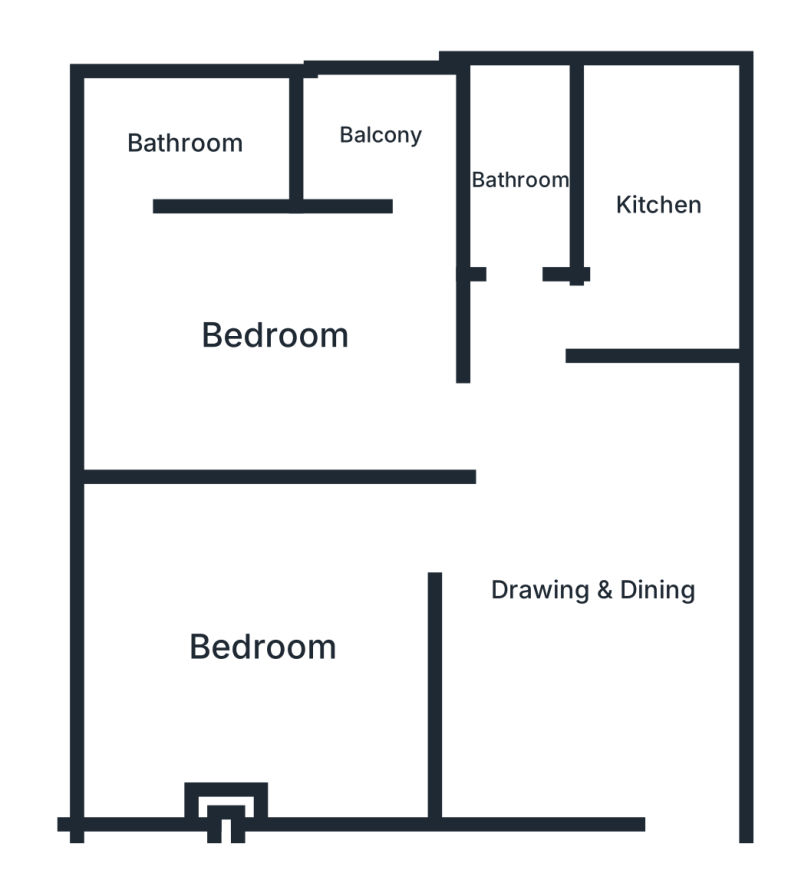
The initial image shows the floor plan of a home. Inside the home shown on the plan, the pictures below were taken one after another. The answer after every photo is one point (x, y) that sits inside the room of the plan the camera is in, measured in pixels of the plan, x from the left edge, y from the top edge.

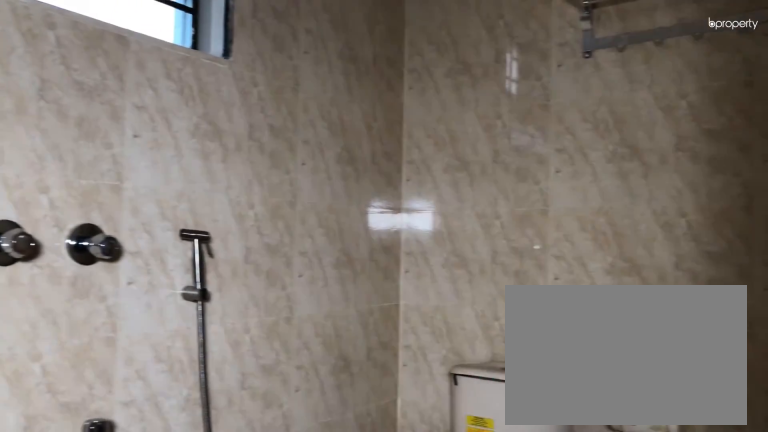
(183, 144)
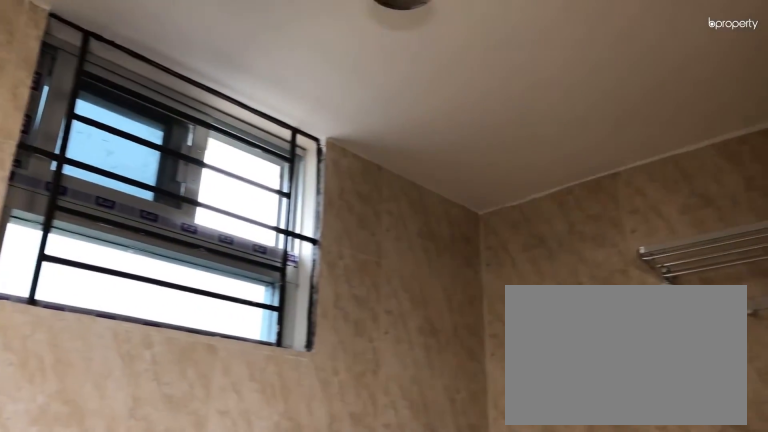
(183, 144)
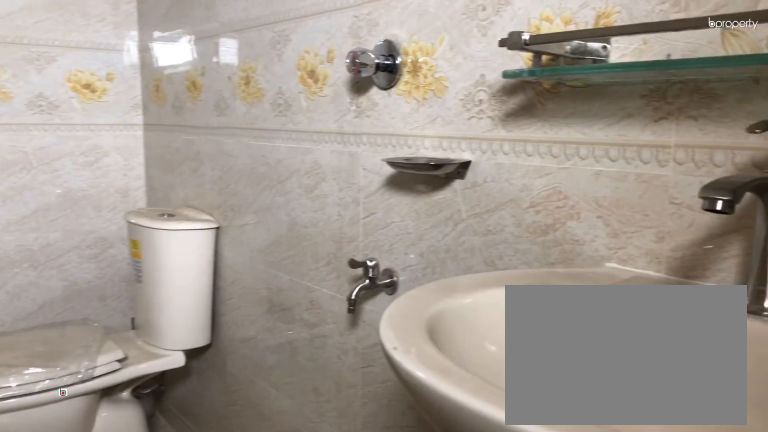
(517, 181)
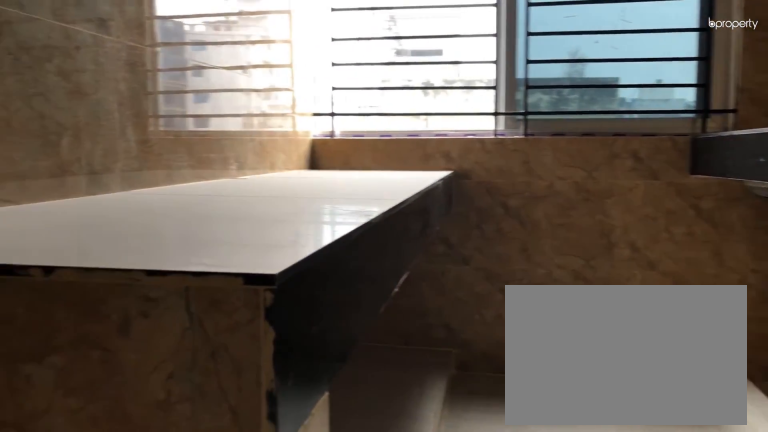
(657, 204)
